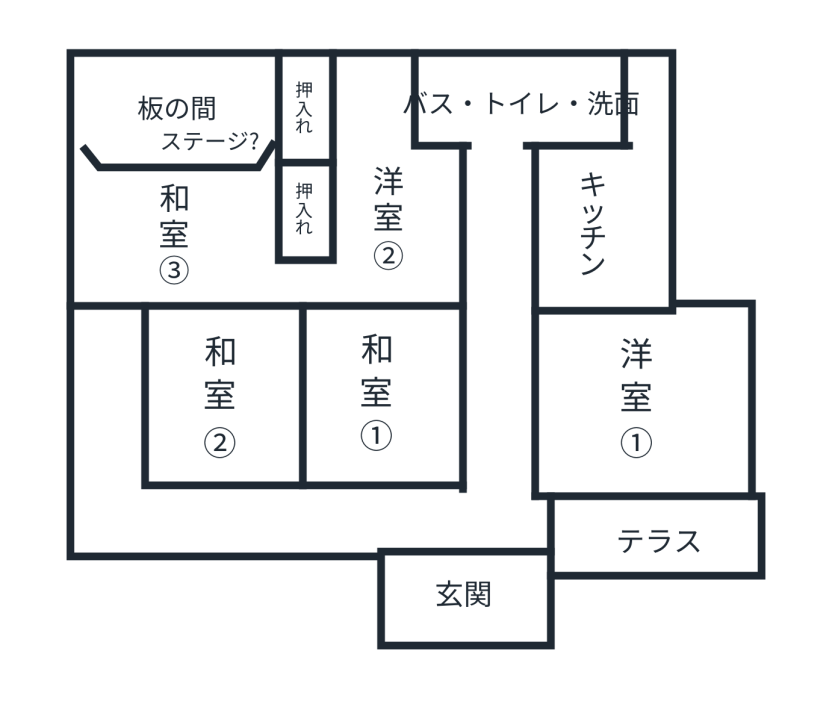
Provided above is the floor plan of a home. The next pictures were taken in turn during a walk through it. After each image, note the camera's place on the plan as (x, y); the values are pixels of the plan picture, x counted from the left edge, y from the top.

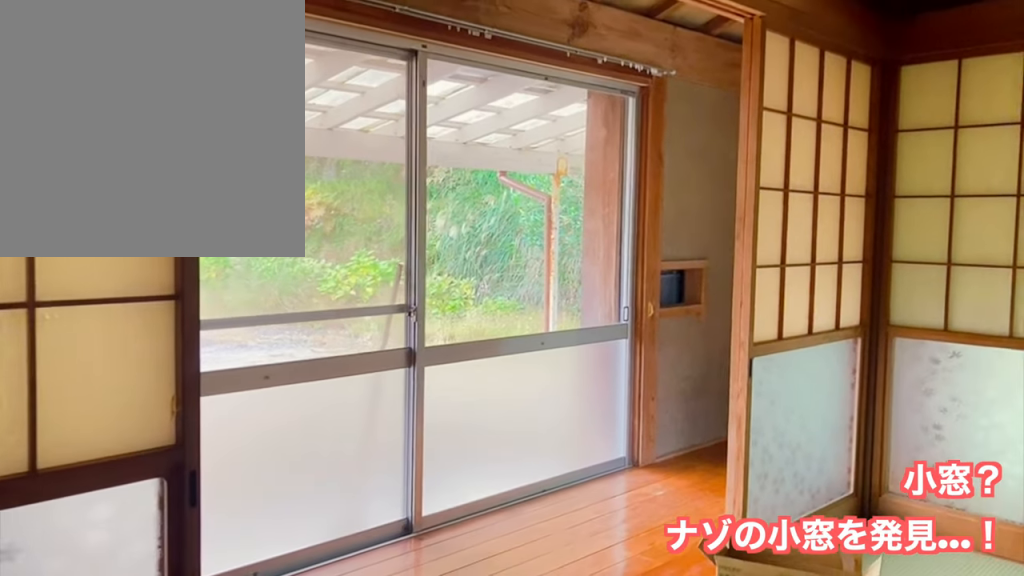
(193, 458)
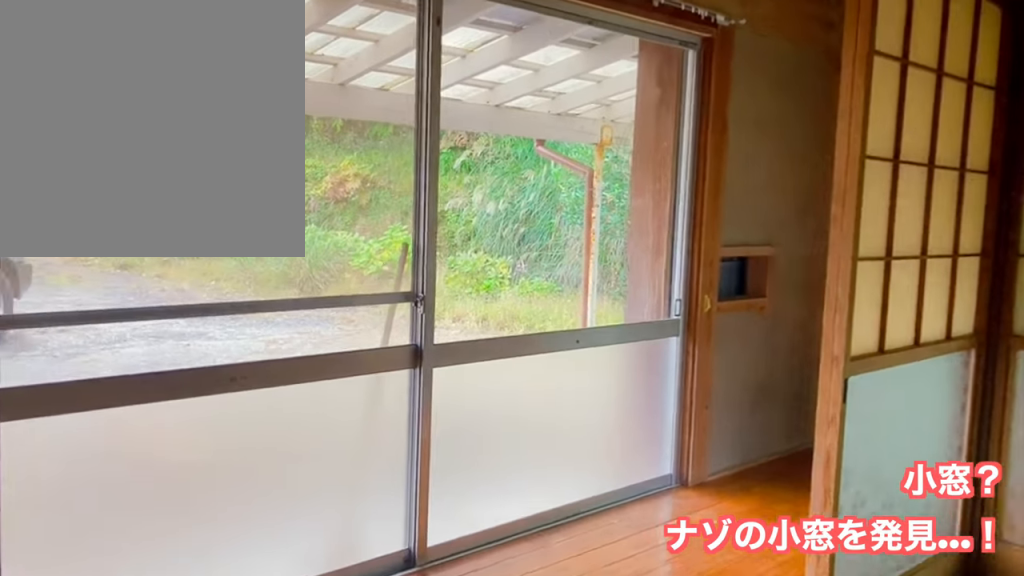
(187, 469)
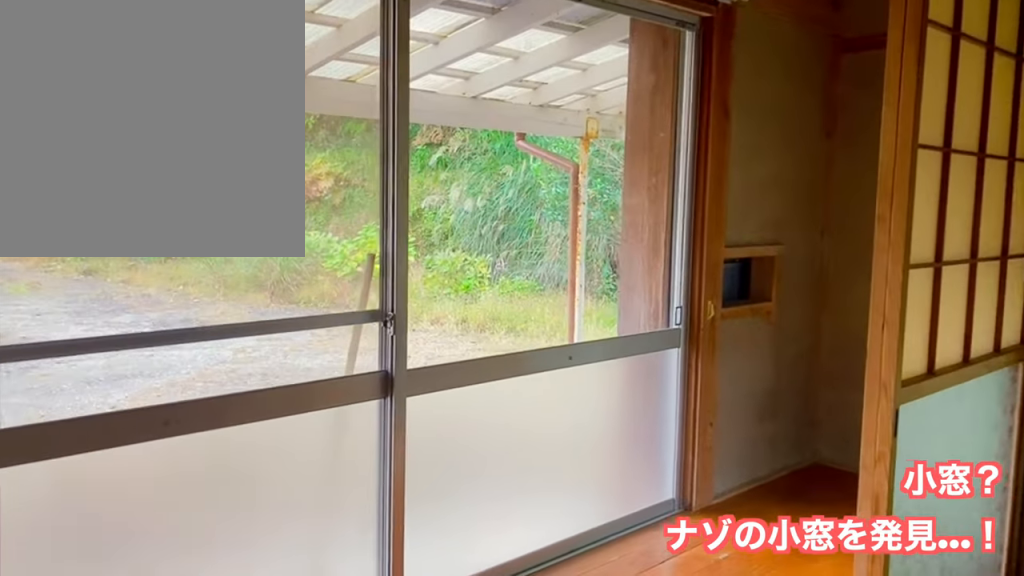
(185, 476)
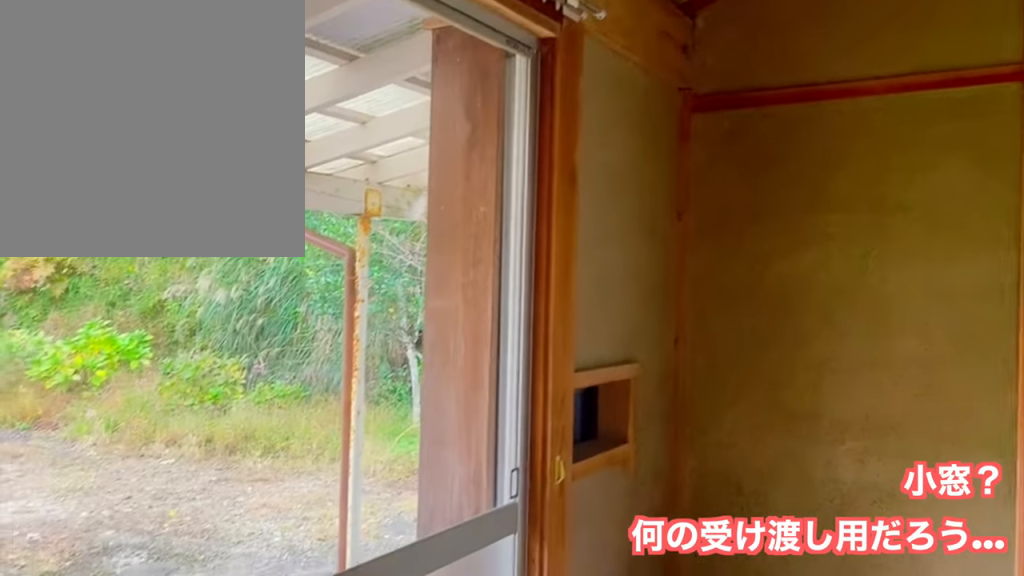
(173, 495)
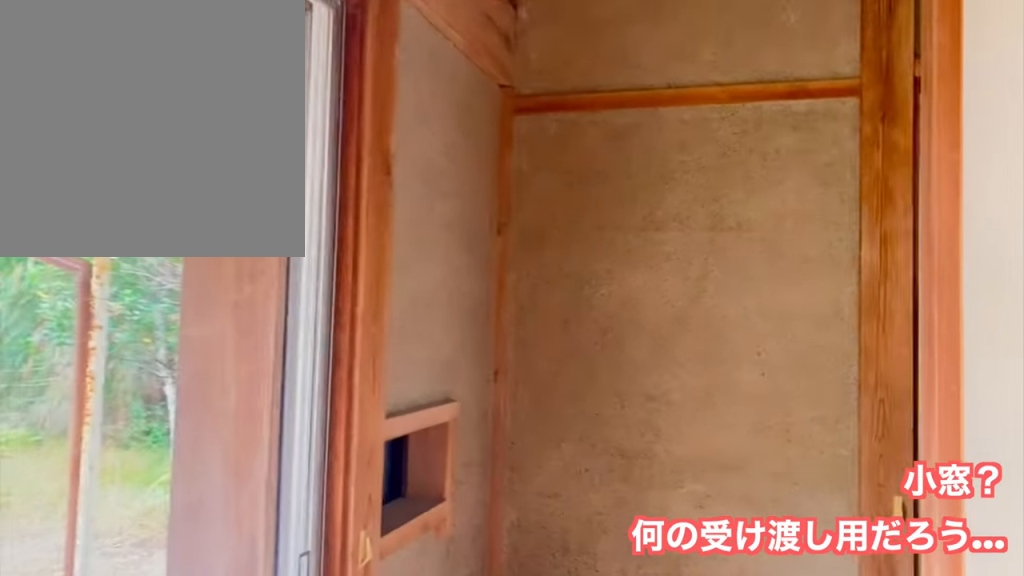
(169, 504)
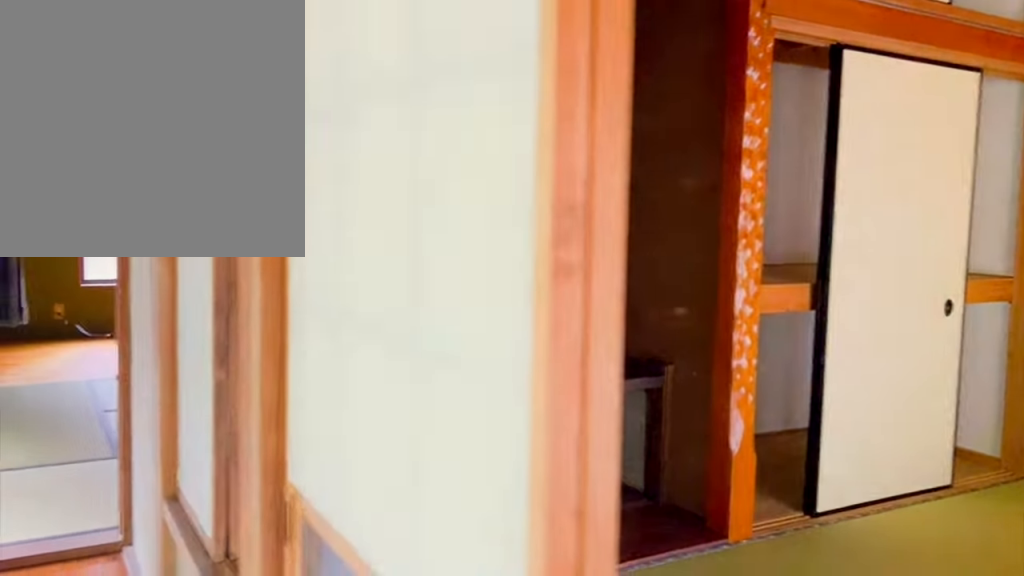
(111, 328)
